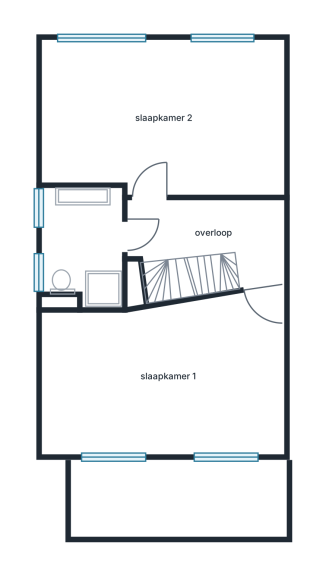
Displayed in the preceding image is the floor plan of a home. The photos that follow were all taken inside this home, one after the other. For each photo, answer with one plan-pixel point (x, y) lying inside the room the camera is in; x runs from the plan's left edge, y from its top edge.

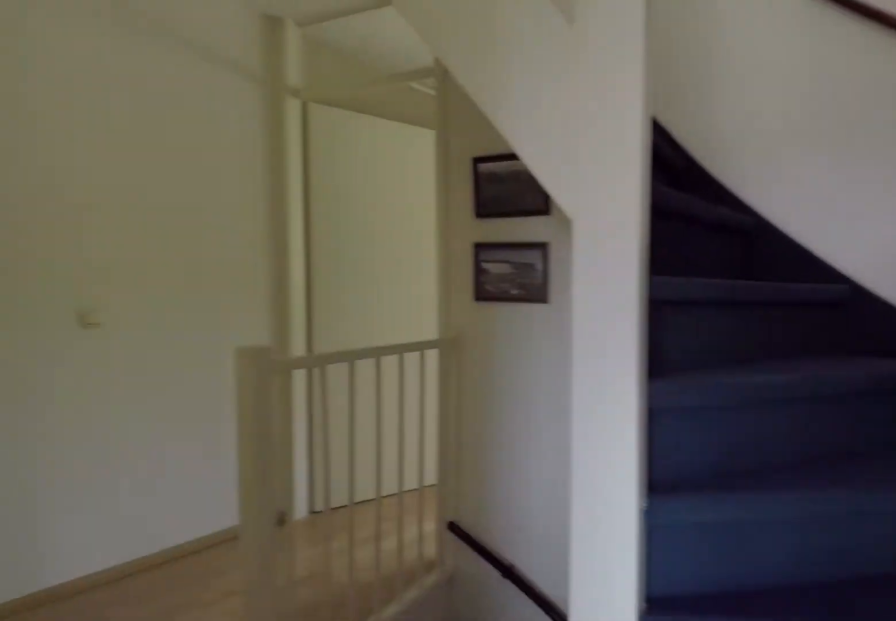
(208, 234)
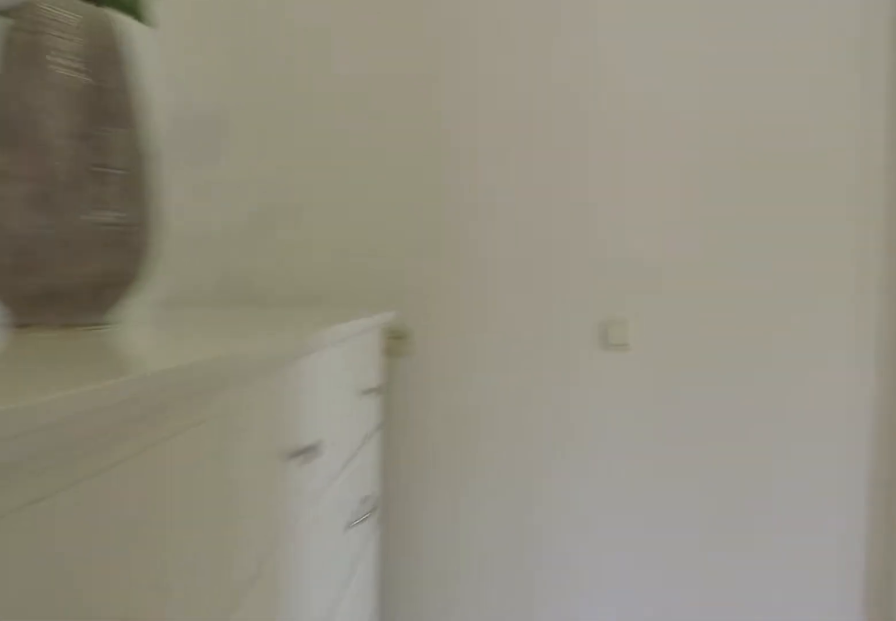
(208, 234)
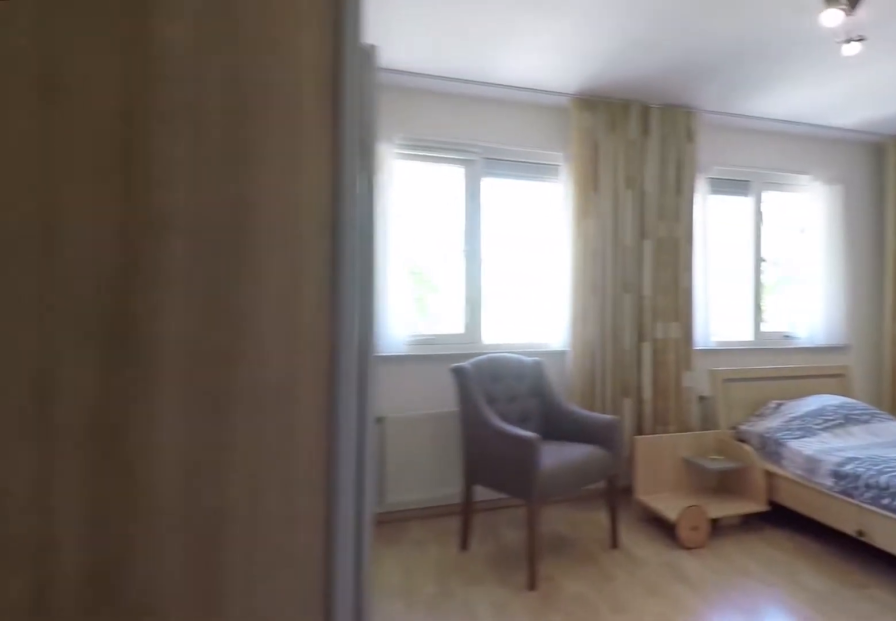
(171, 364)
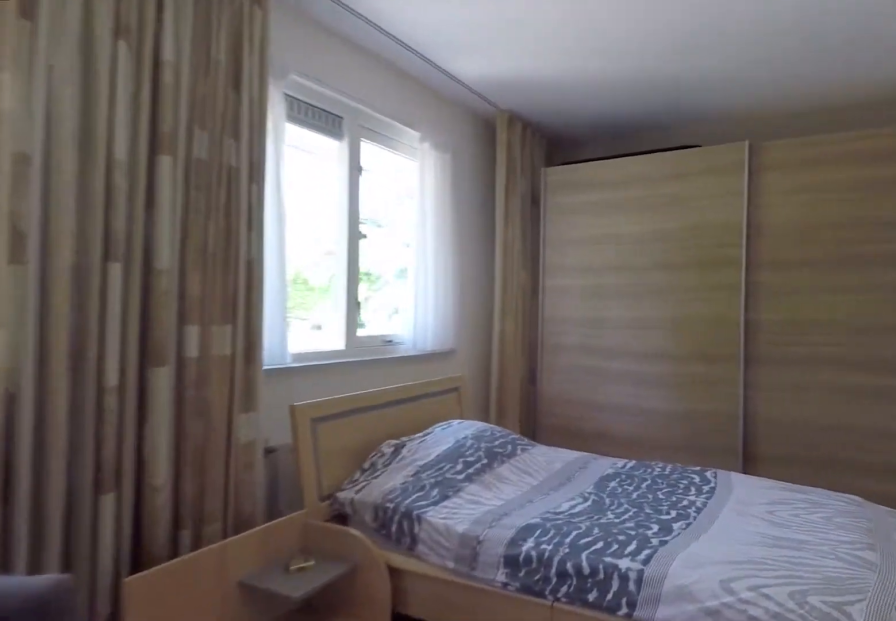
(171, 364)
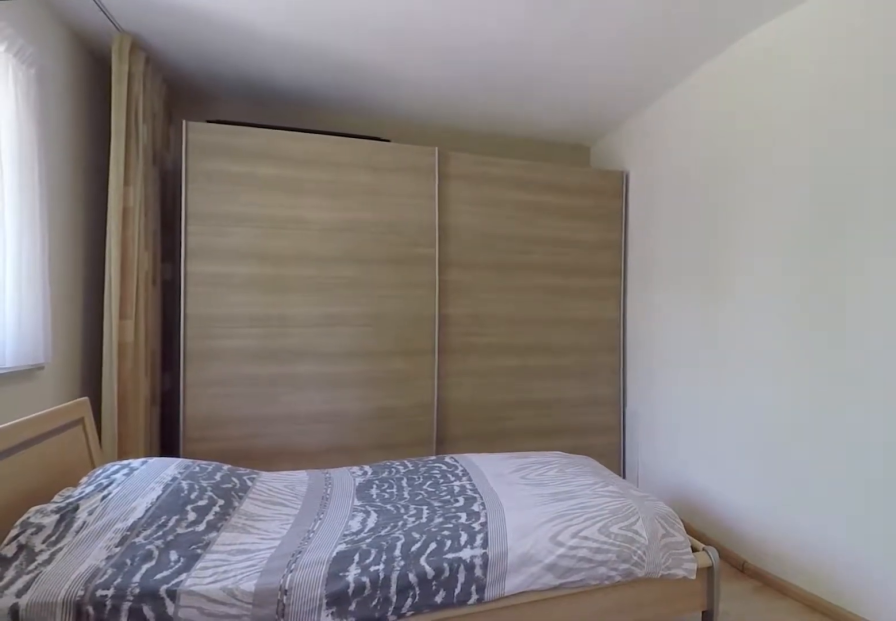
(171, 364)
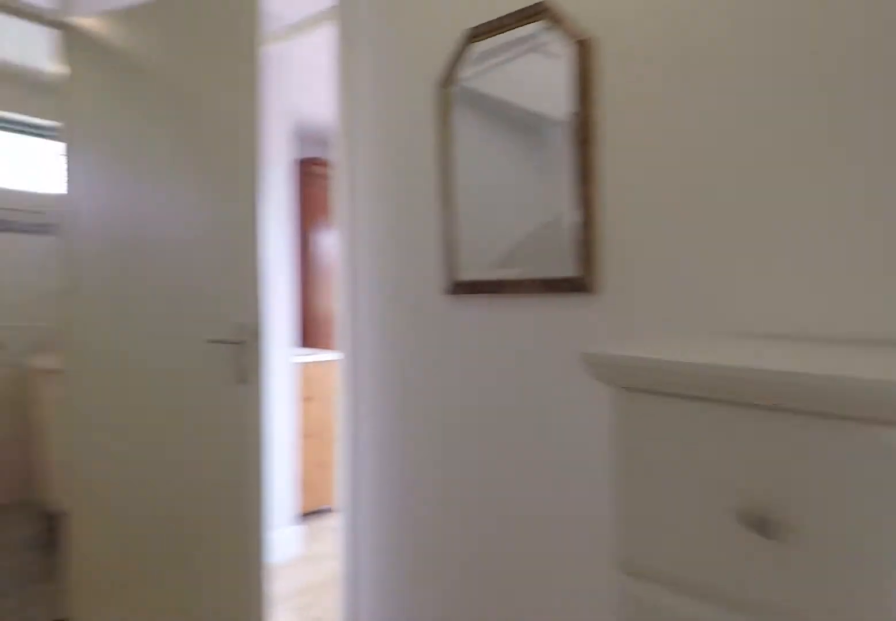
(207, 235)
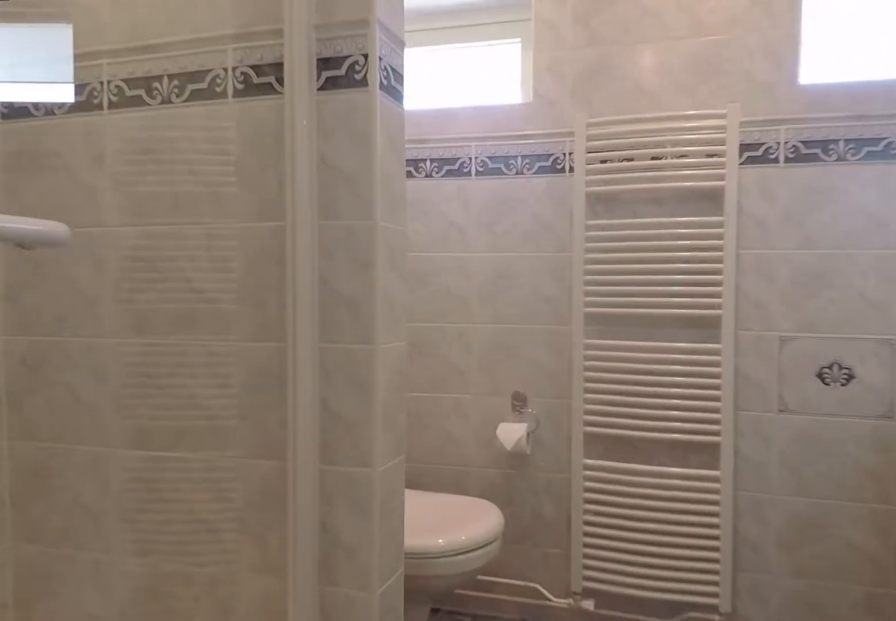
(85, 244)
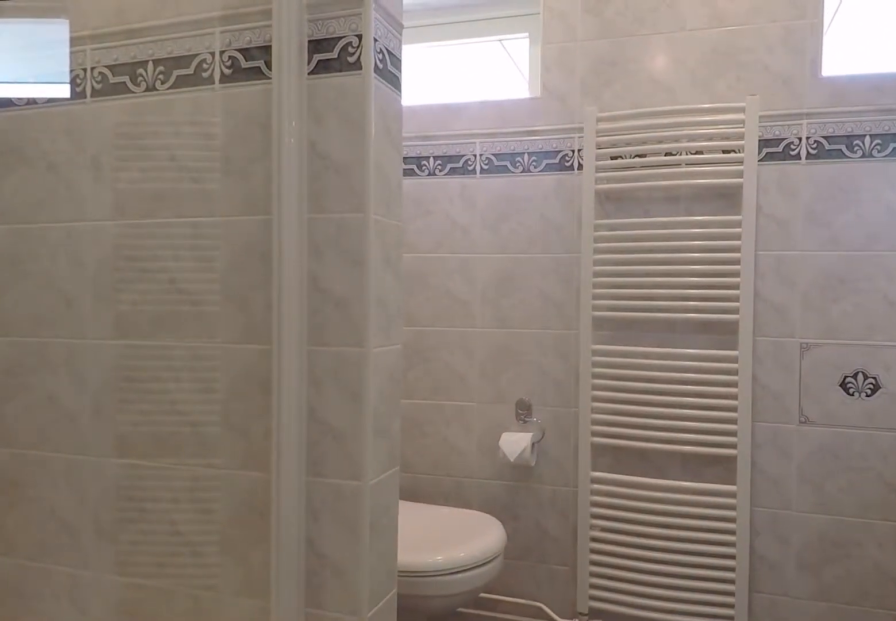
(85, 244)
